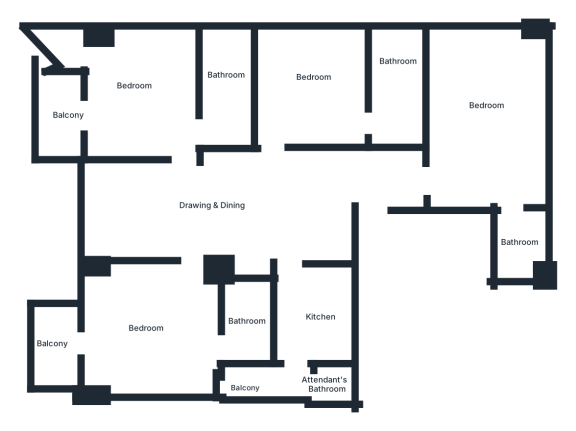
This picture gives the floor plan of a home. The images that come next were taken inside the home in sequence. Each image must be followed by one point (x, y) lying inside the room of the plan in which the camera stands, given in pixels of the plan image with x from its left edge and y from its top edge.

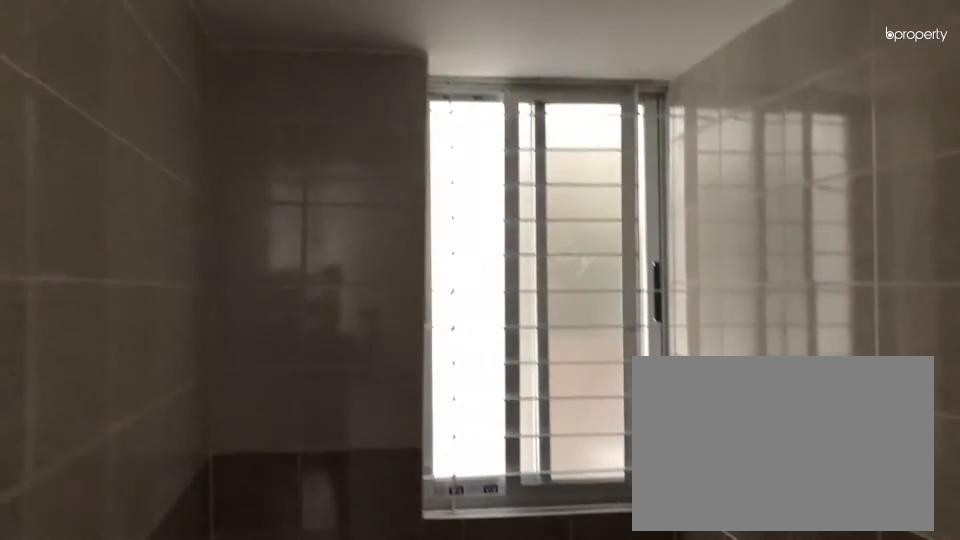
(228, 84)
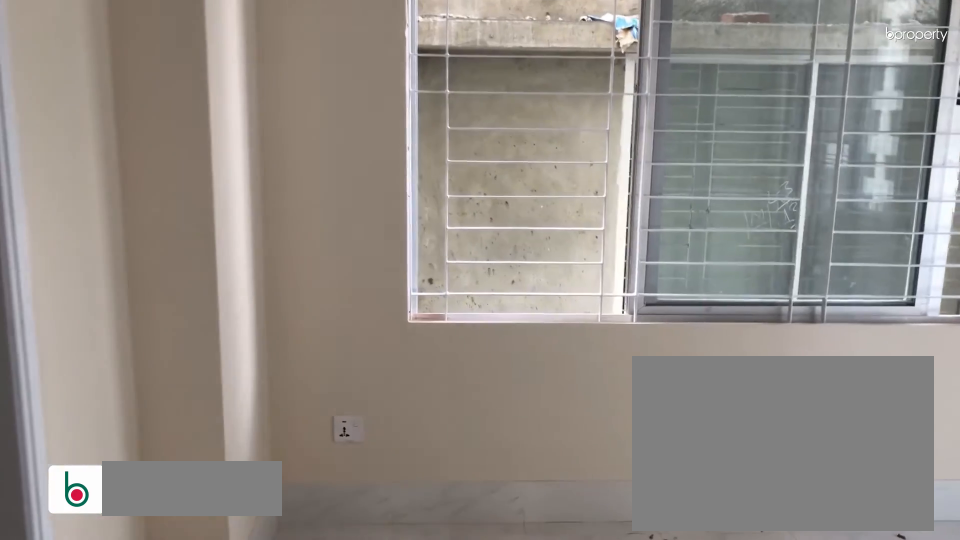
(160, 333)
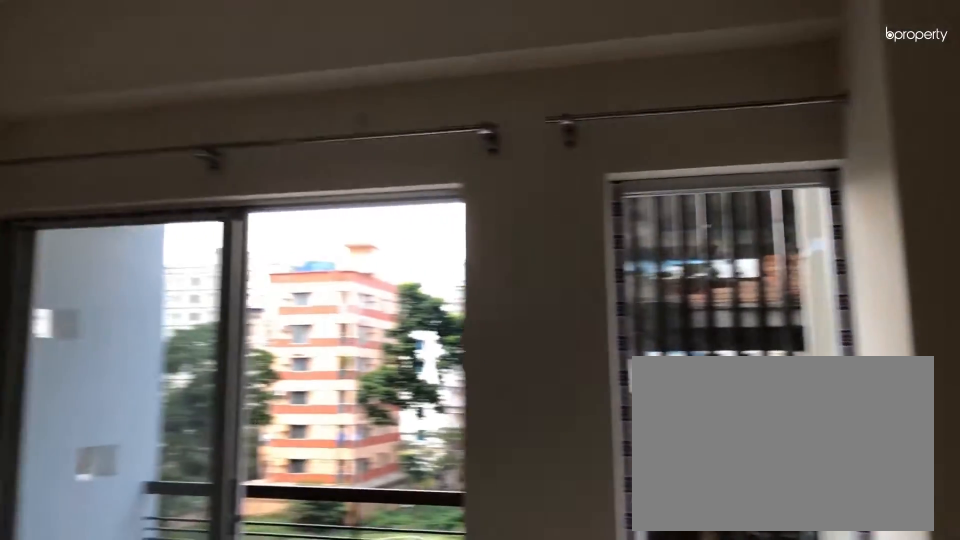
(160, 333)
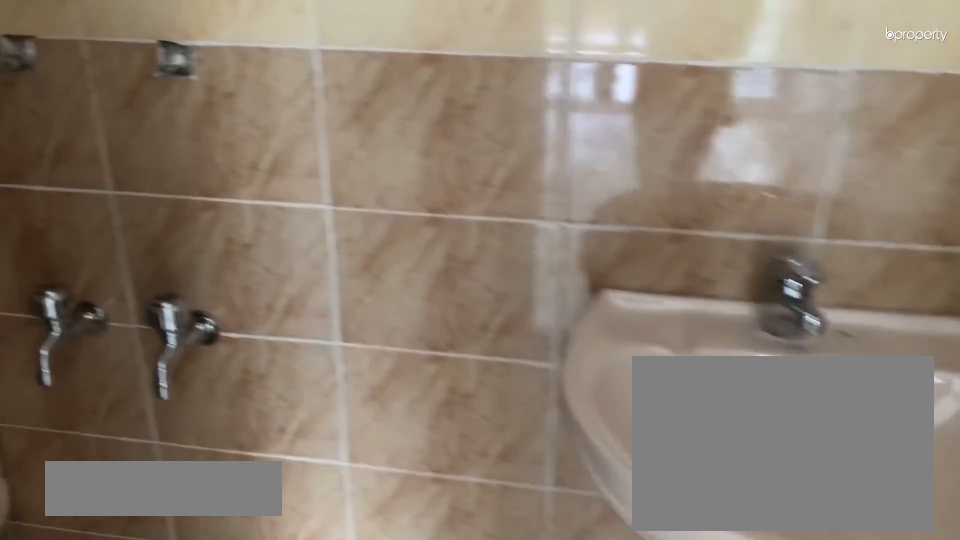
(249, 321)
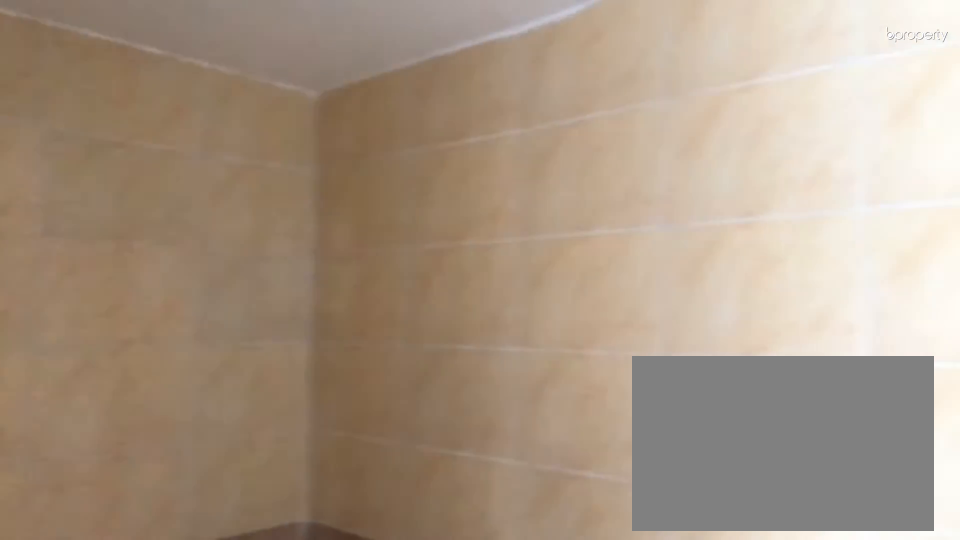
(249, 321)
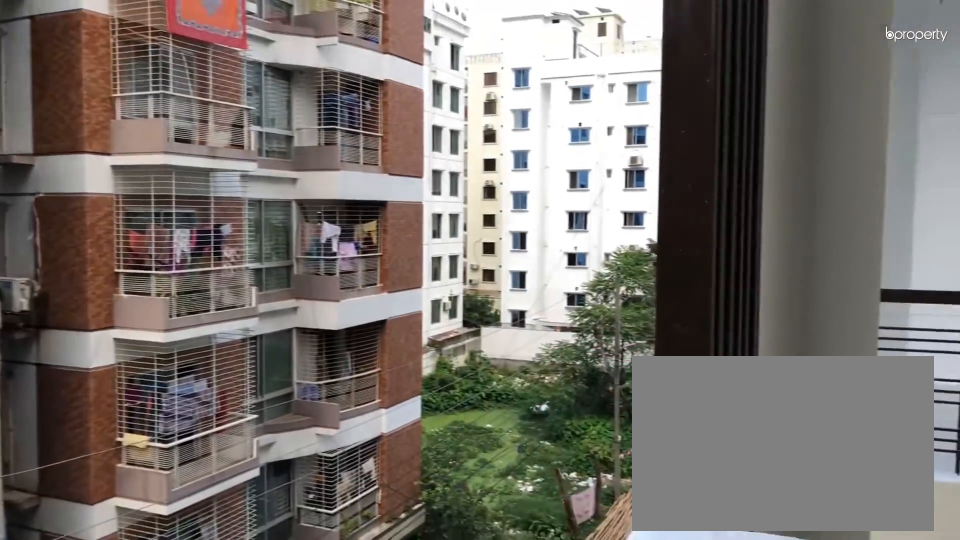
(50, 345)
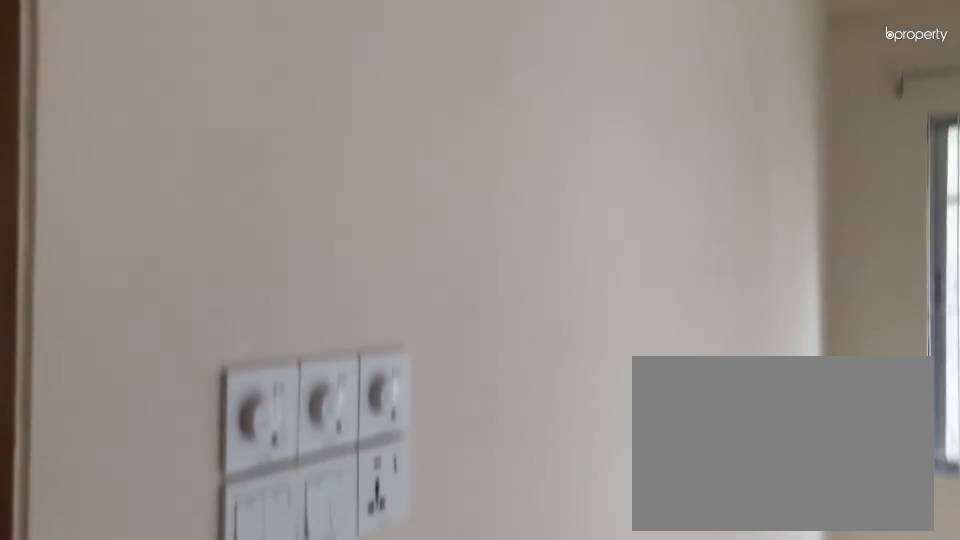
(502, 123)
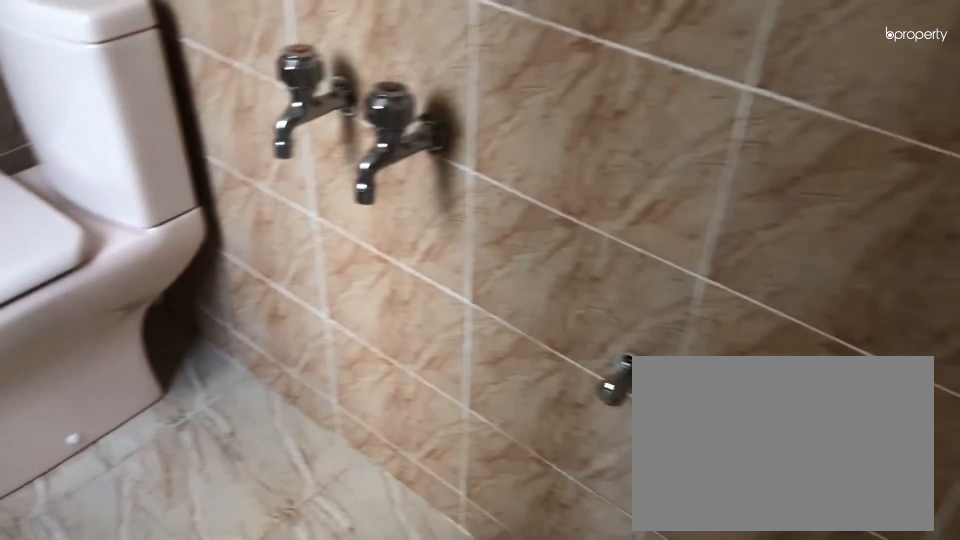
(518, 236)
